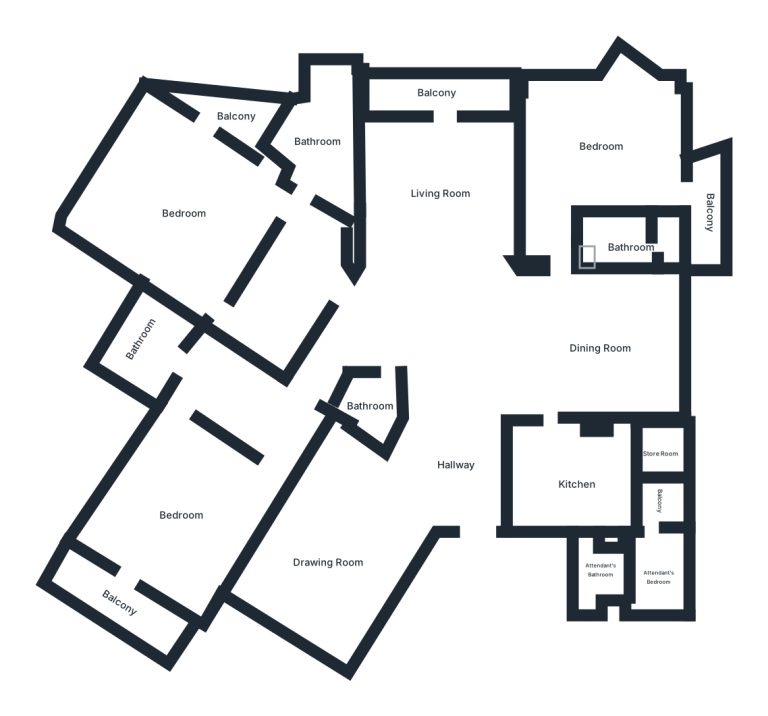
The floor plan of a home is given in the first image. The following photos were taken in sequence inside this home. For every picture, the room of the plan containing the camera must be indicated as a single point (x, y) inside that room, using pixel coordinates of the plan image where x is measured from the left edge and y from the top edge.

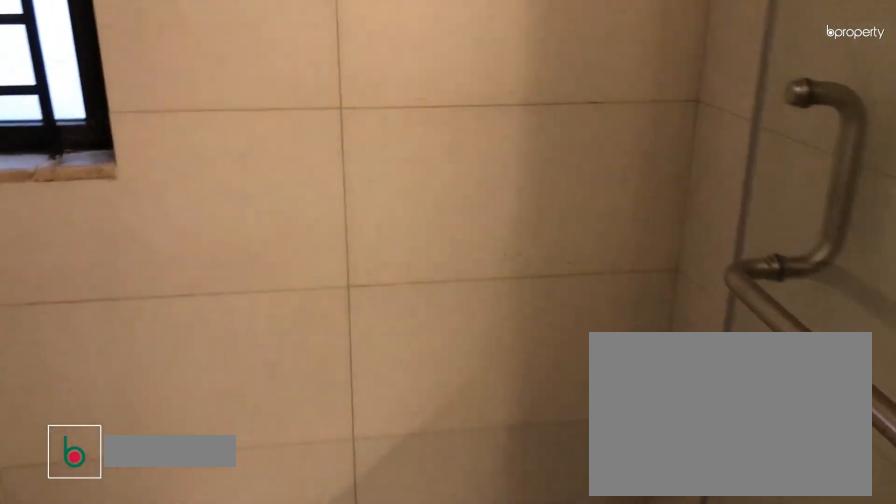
(620, 239)
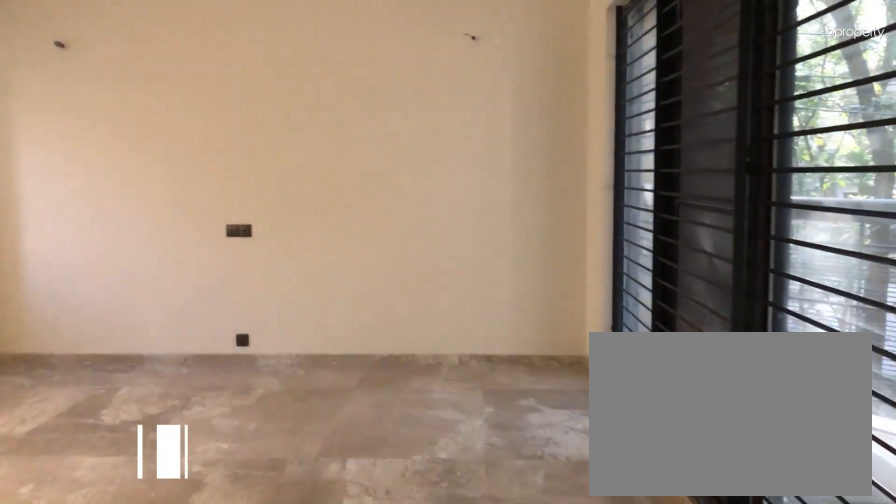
(182, 205)
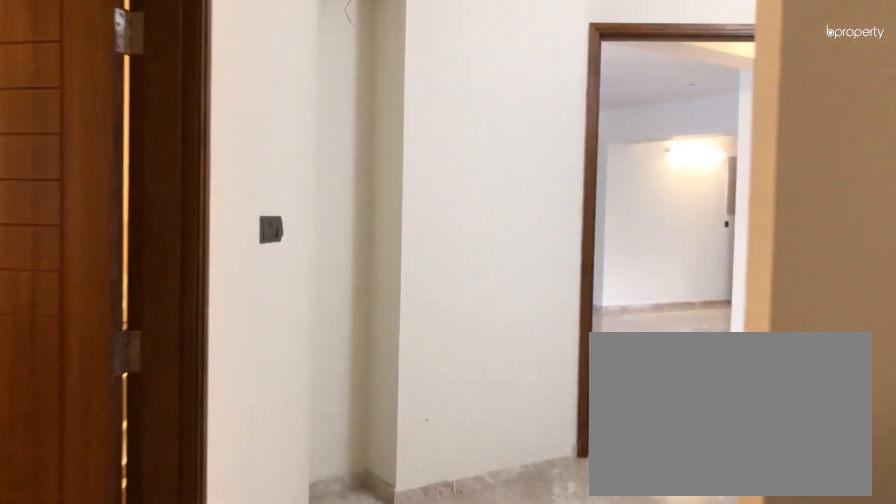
(265, 206)
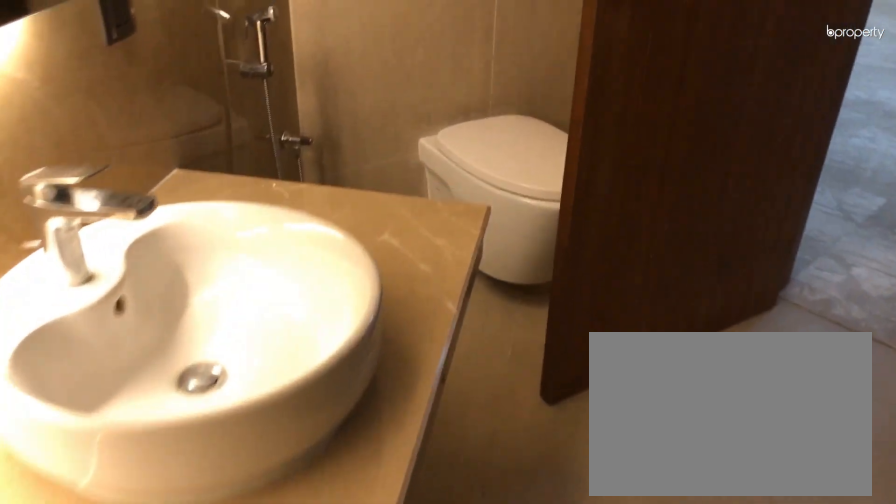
(315, 140)
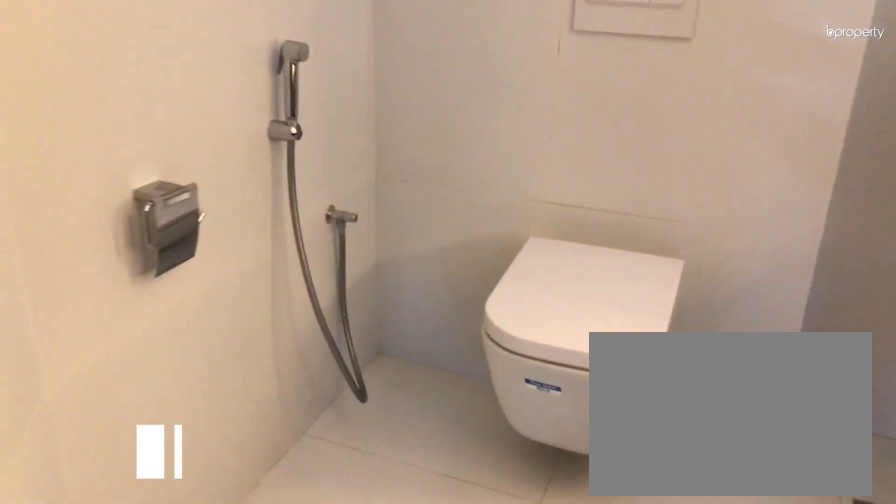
(376, 402)
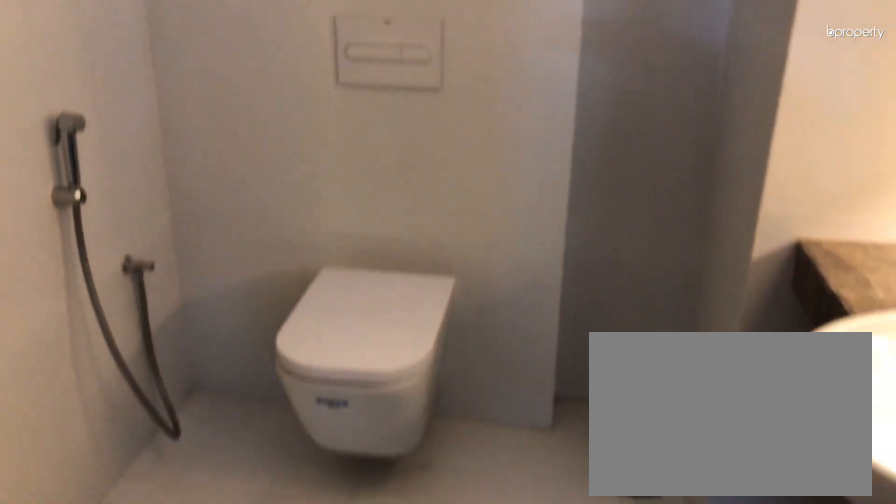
(371, 404)
